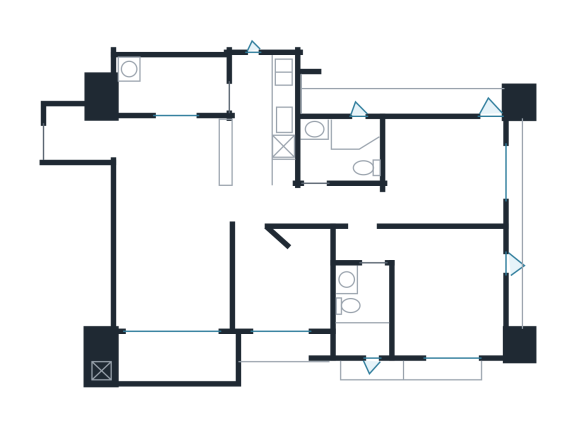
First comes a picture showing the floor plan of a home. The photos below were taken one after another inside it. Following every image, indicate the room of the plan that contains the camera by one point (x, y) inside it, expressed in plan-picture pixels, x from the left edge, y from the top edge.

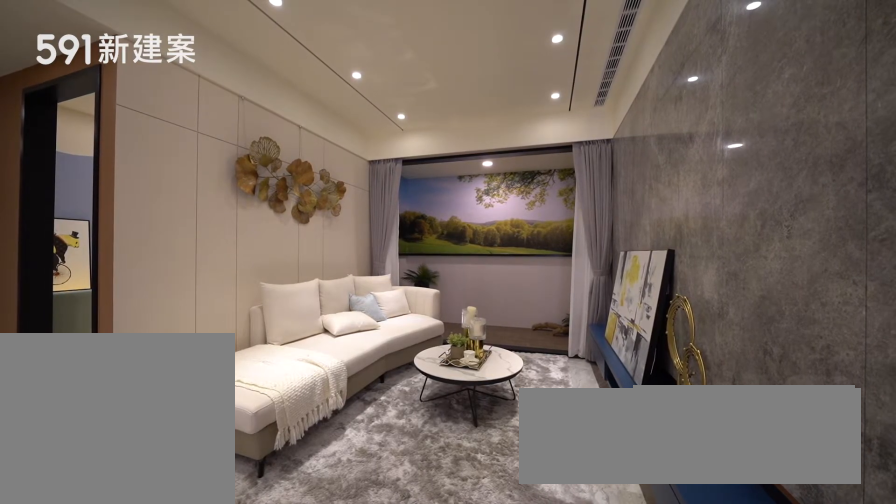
(174, 267)
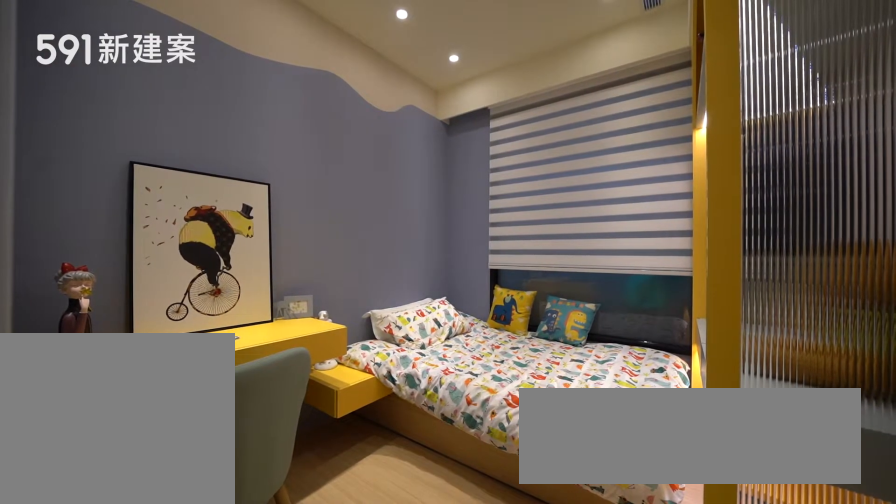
(286, 279)
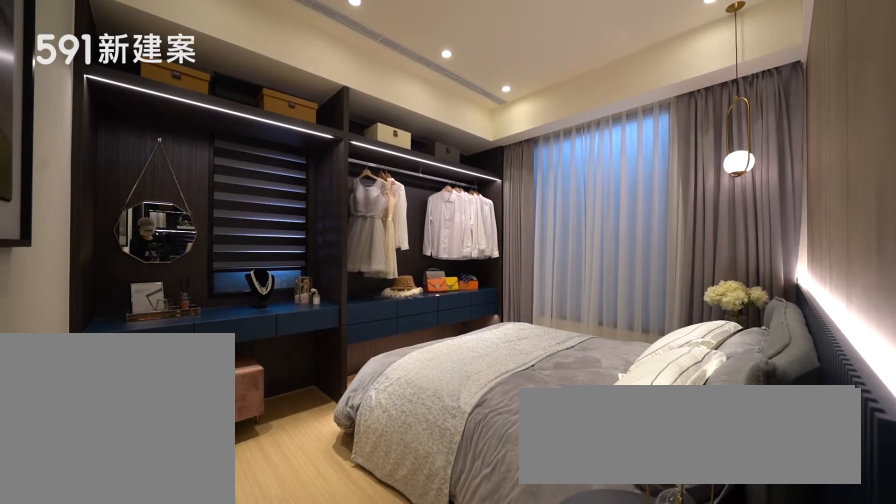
(438, 287)
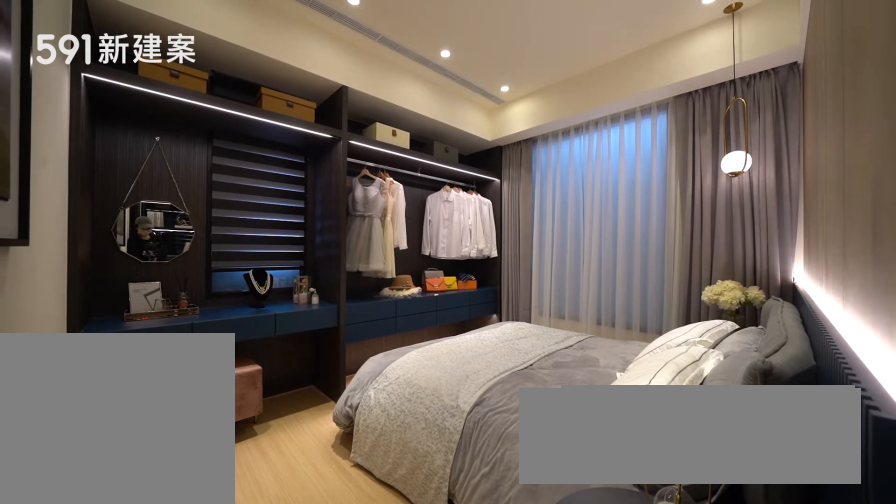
(438, 287)
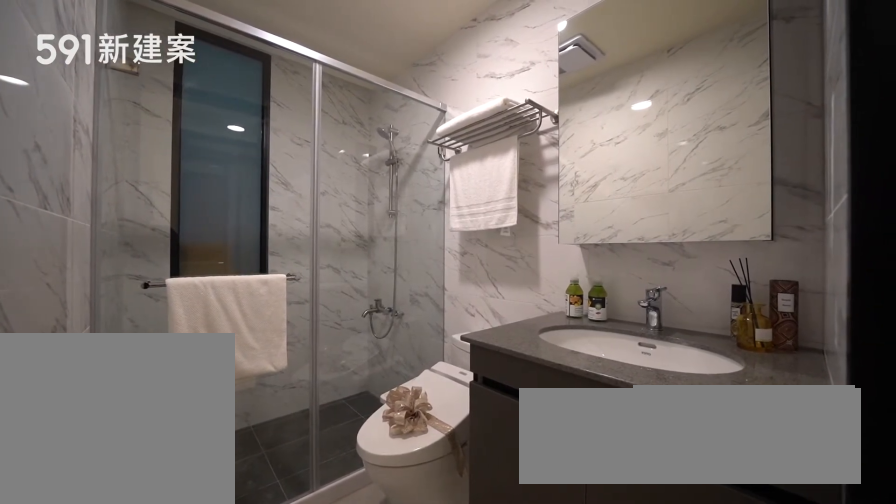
(360, 313)
